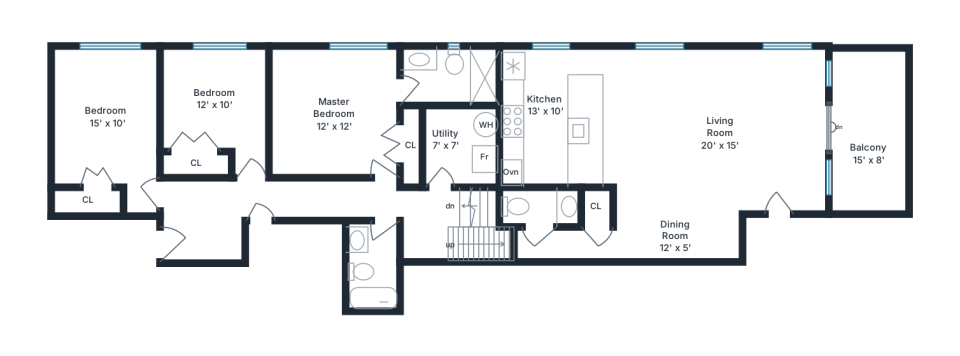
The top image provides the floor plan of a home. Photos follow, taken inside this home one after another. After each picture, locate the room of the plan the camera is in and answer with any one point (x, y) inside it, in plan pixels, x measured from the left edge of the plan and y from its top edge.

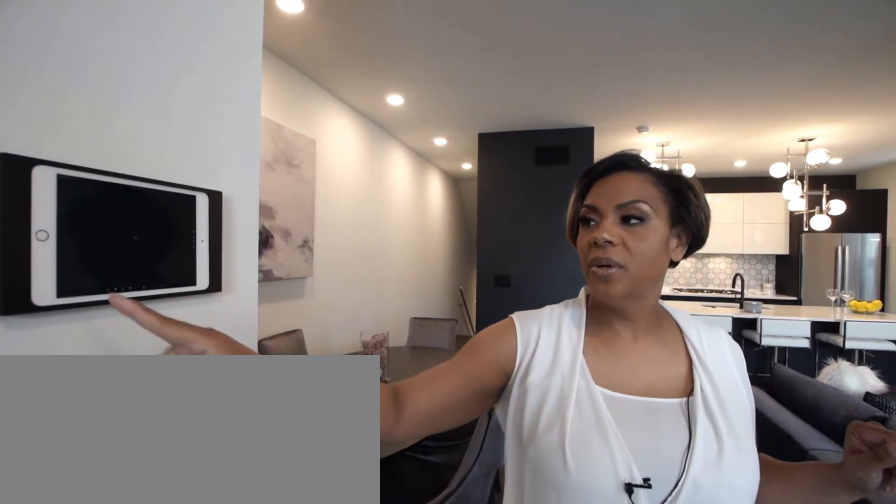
(678, 153)
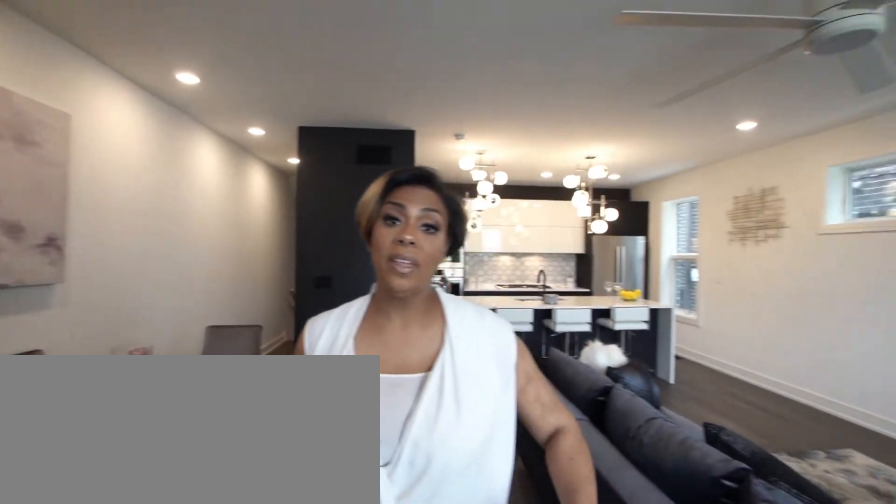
(678, 153)
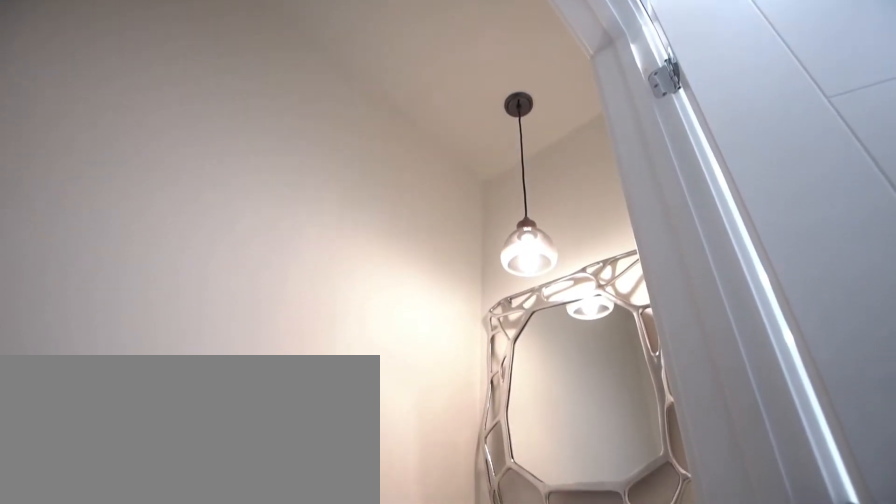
(535, 211)
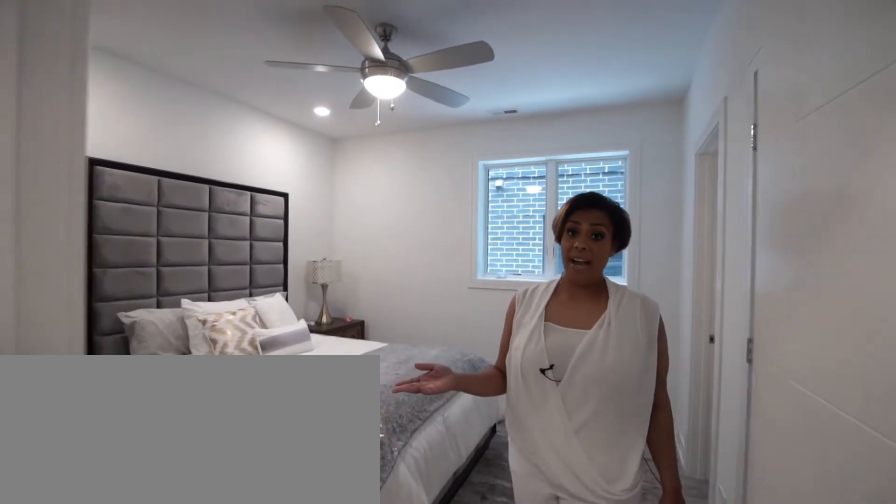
(332, 111)
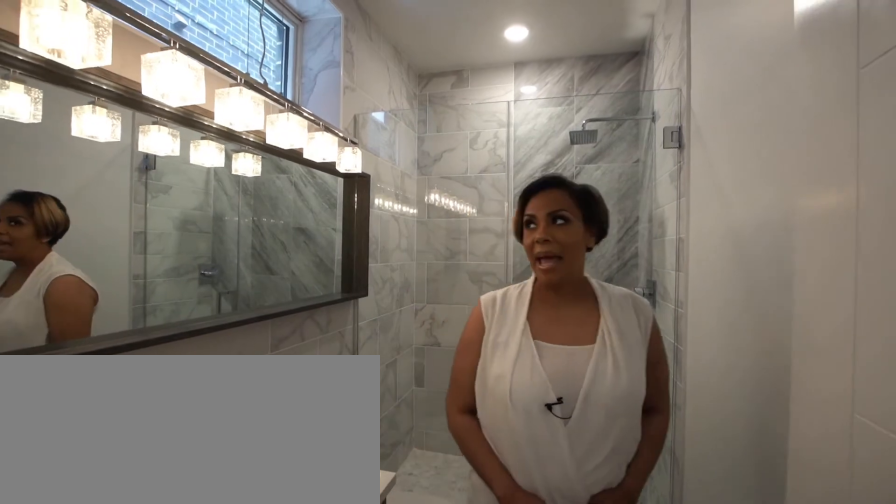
(441, 84)
